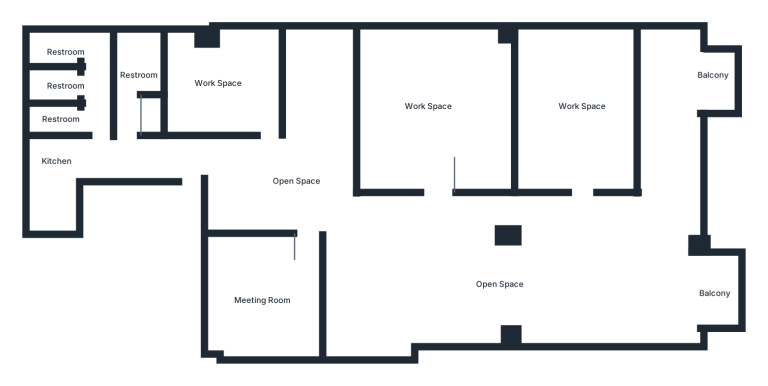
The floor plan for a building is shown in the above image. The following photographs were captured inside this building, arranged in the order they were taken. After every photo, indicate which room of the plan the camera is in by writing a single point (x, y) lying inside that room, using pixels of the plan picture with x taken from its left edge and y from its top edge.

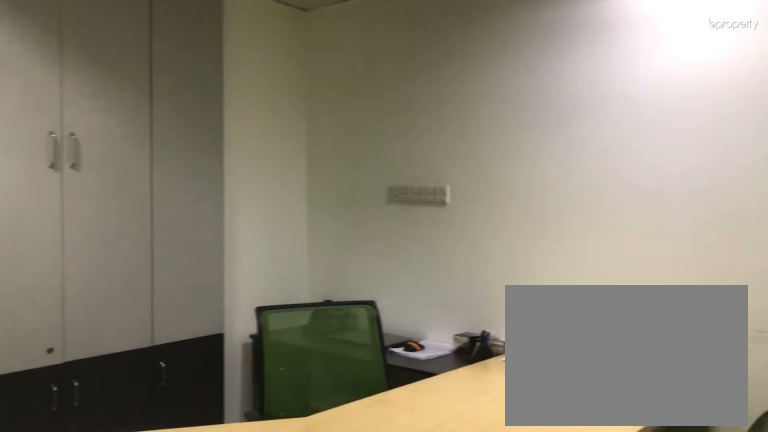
(274, 296)
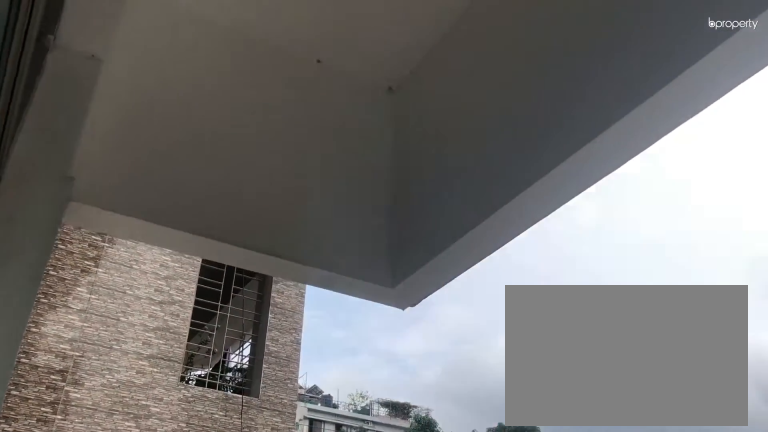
(709, 82)
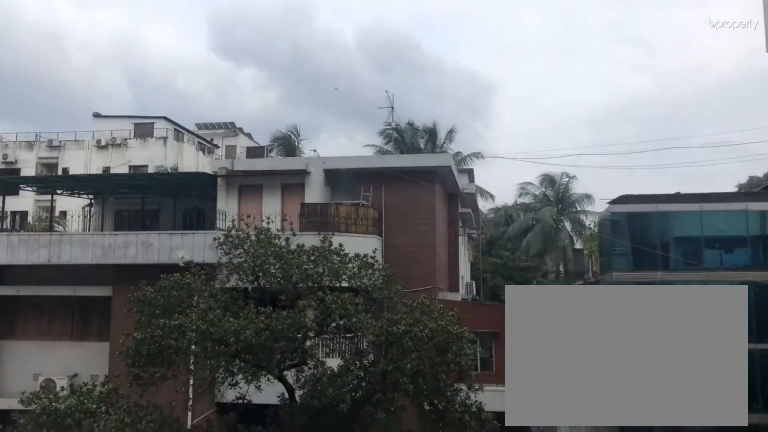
(709, 82)
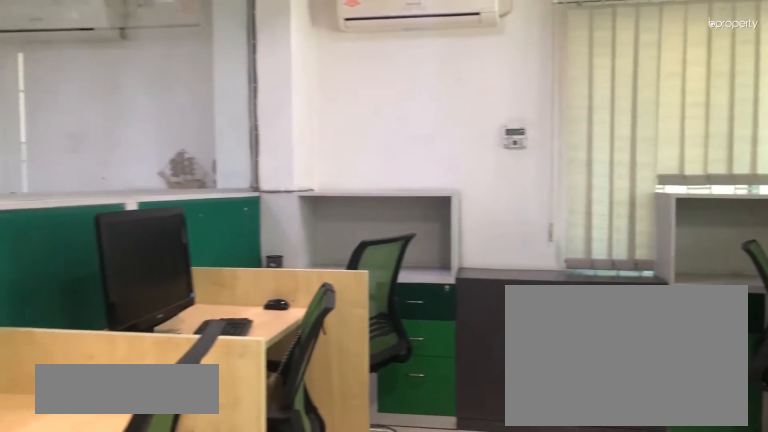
(576, 105)
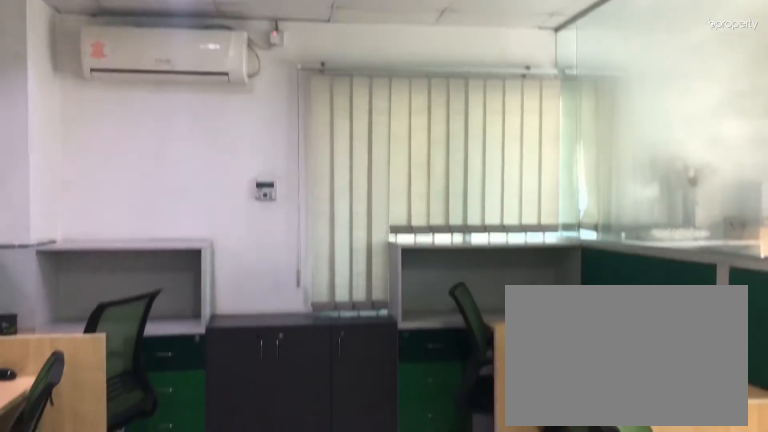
(576, 114)
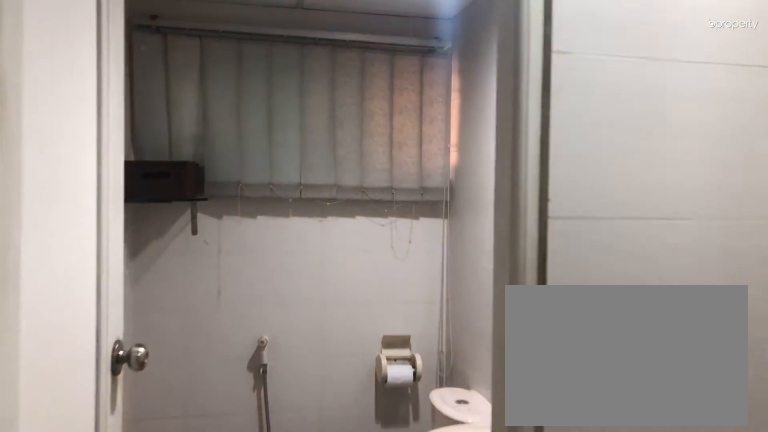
(131, 72)
